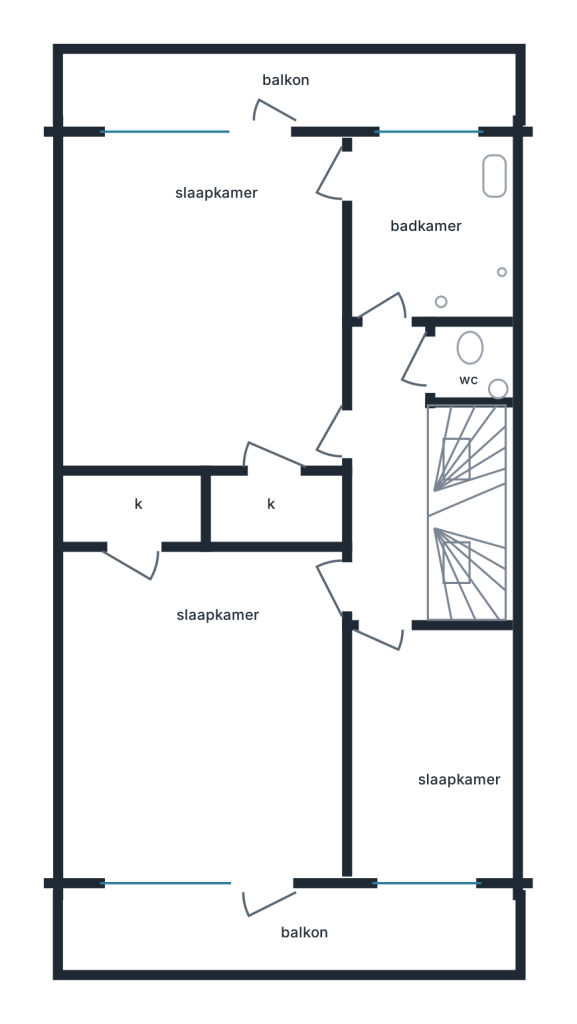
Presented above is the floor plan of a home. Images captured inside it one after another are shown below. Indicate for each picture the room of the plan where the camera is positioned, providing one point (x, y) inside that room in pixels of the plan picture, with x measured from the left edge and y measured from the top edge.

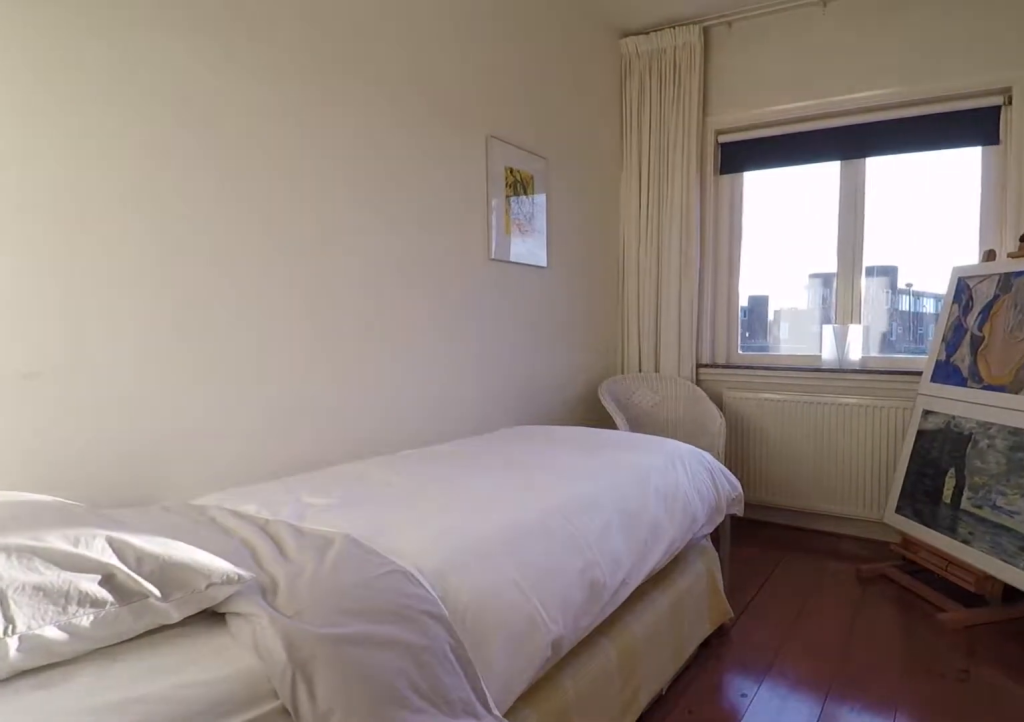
(428, 748)
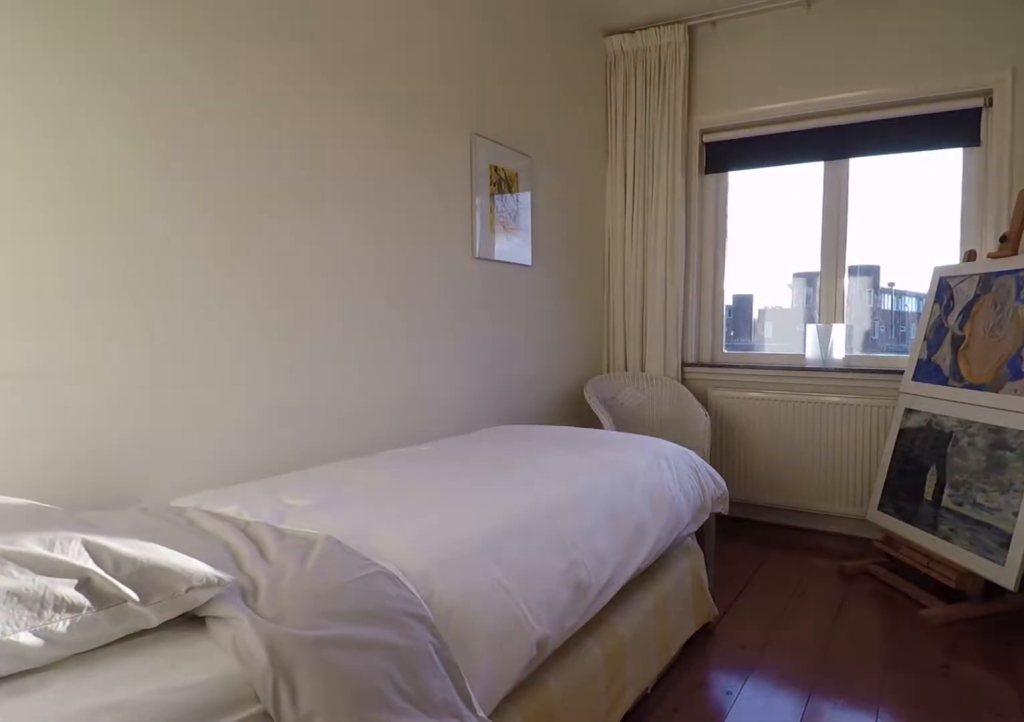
(428, 748)
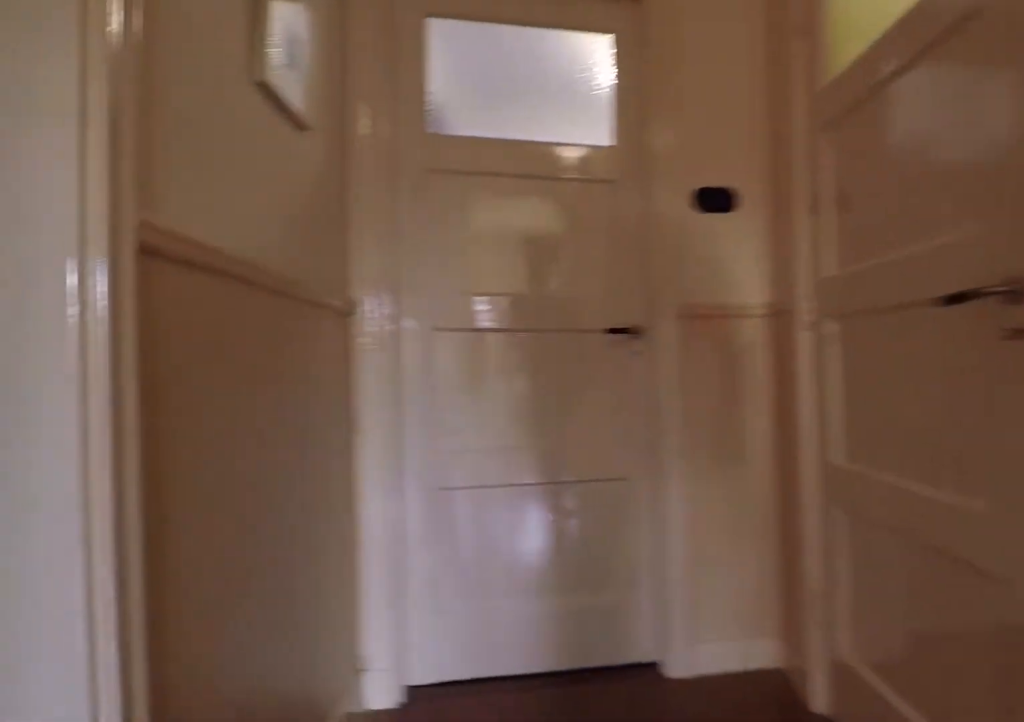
(390, 474)
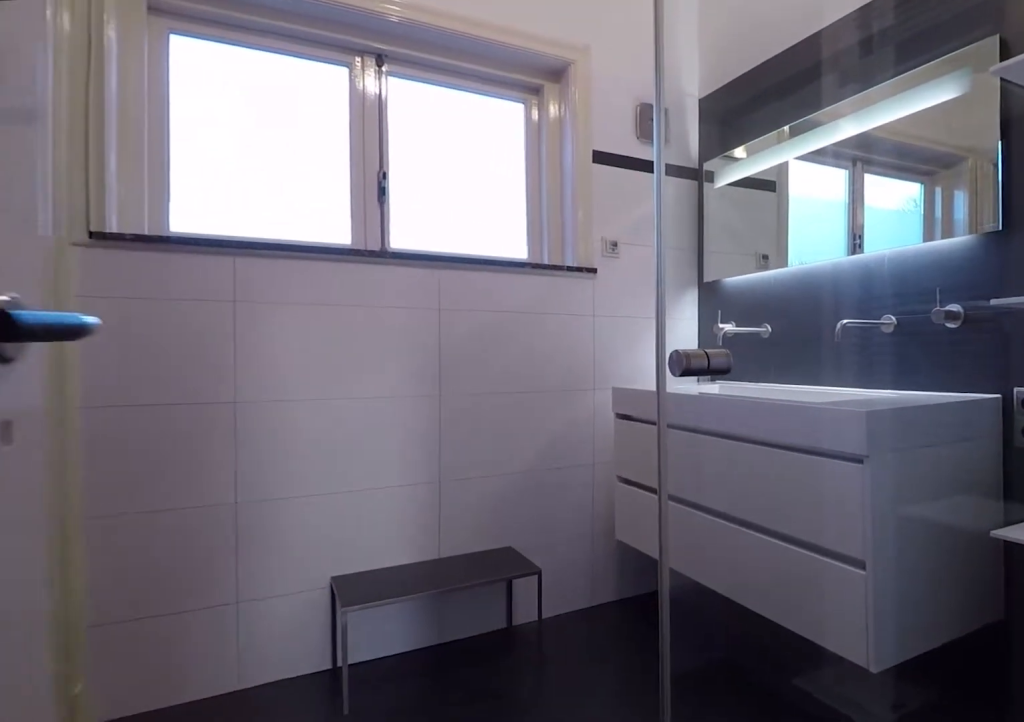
(429, 230)
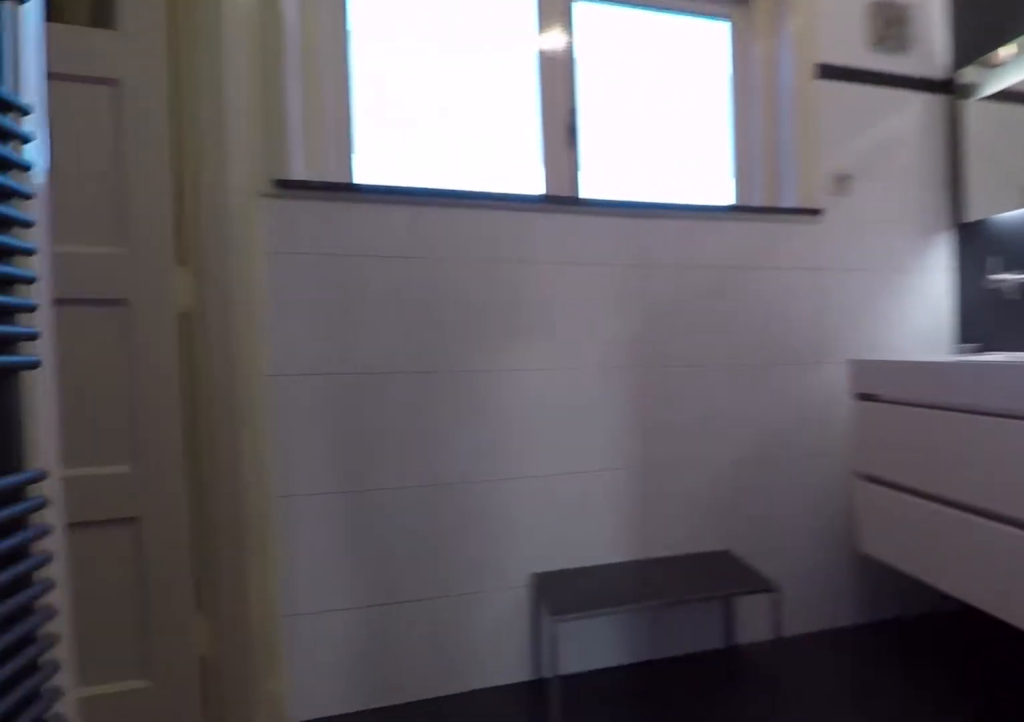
(429, 230)
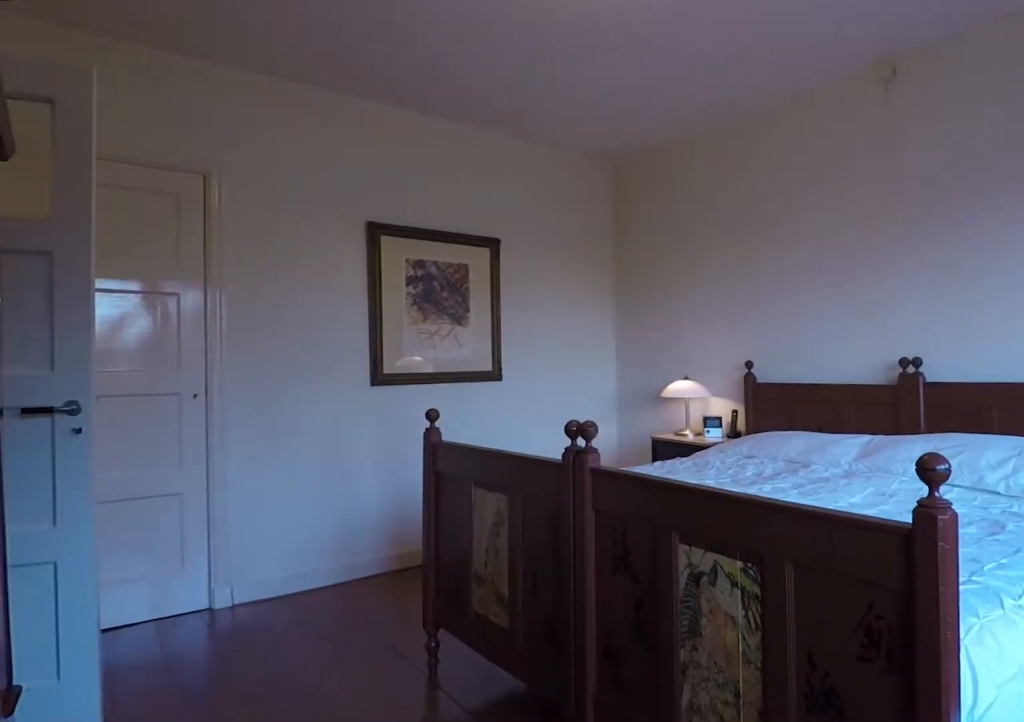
(206, 299)
